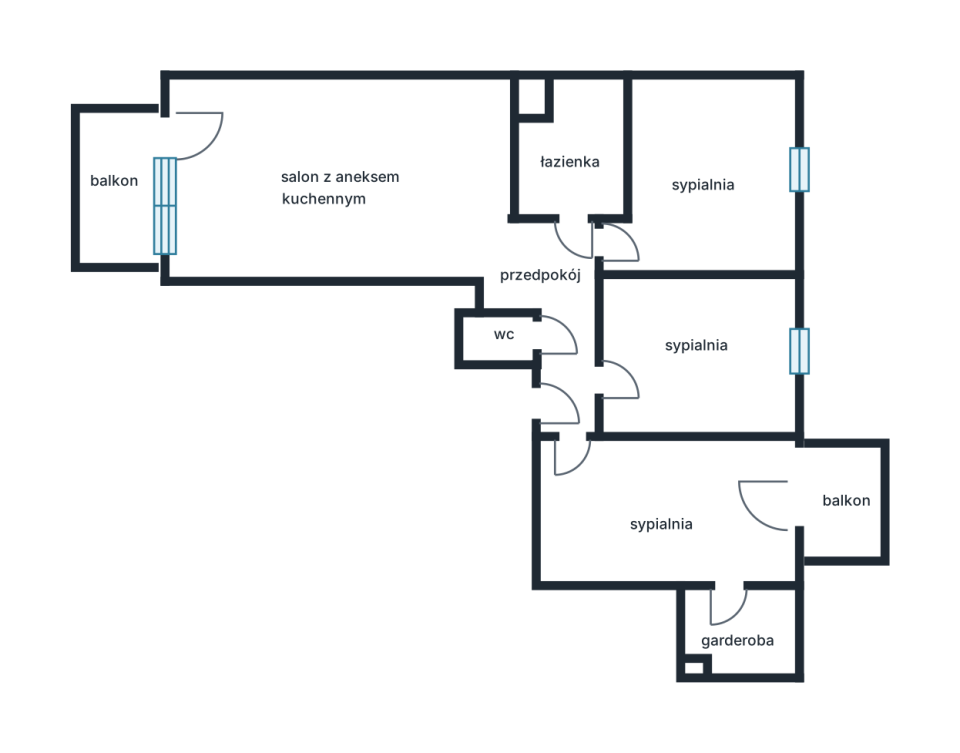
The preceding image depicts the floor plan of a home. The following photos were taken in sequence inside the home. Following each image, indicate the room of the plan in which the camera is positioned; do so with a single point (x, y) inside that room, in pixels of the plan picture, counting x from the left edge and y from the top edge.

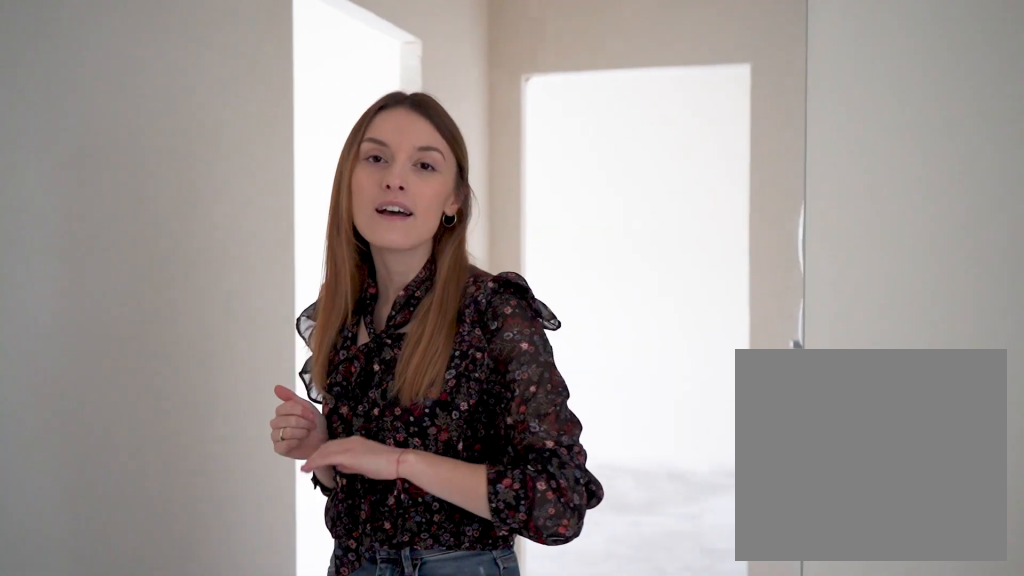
(557, 313)
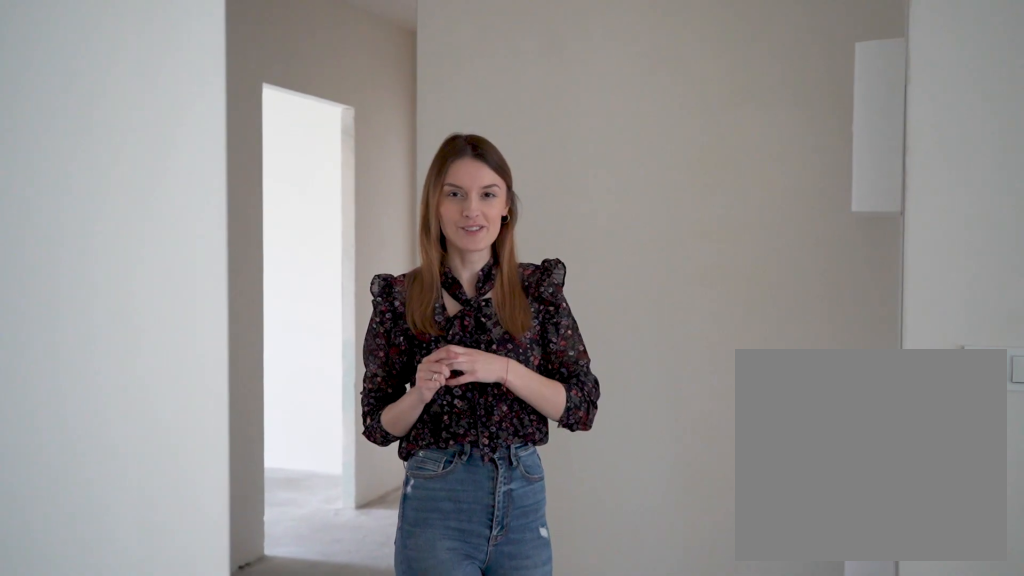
(557, 314)
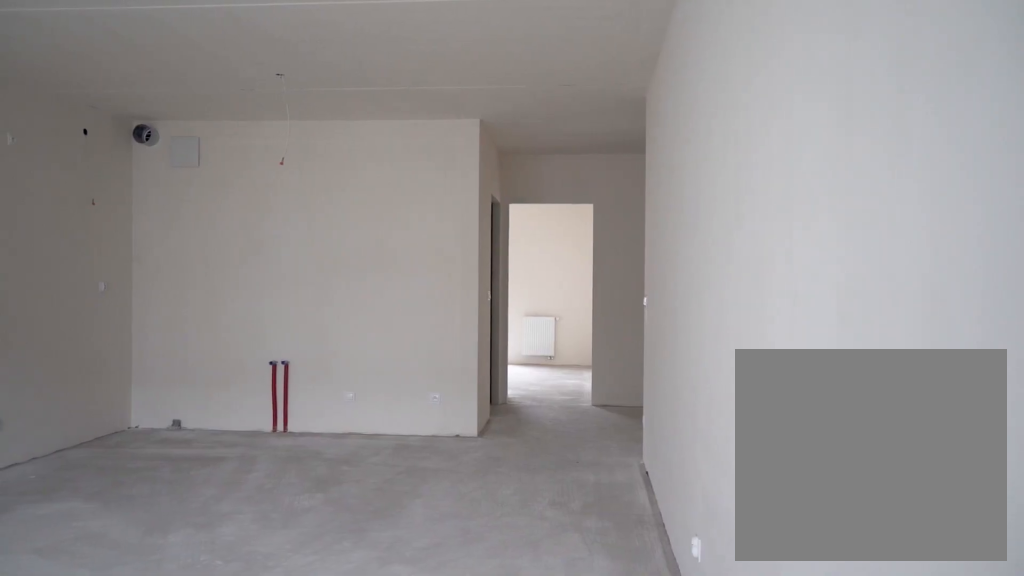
(340, 178)
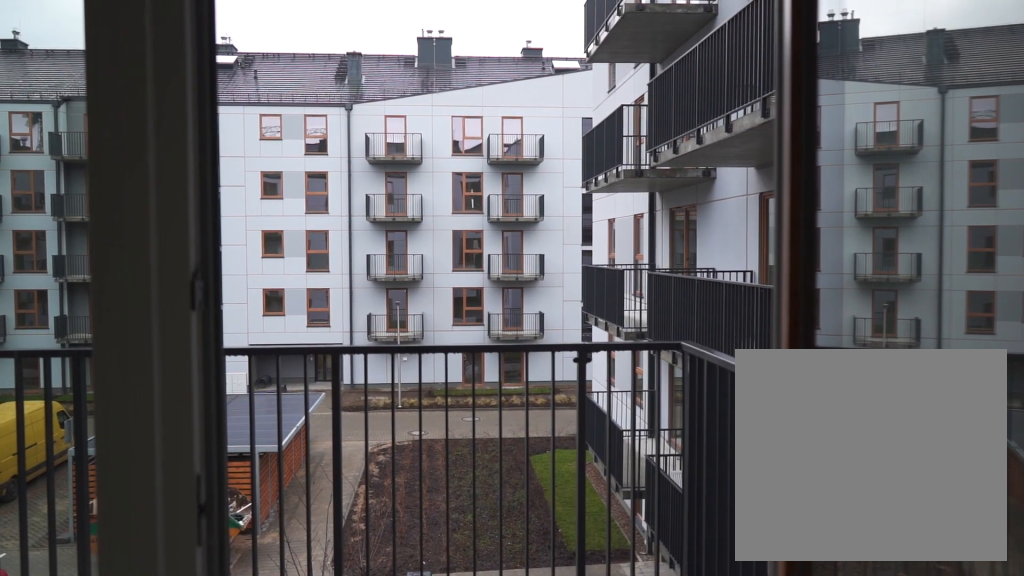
(119, 187)
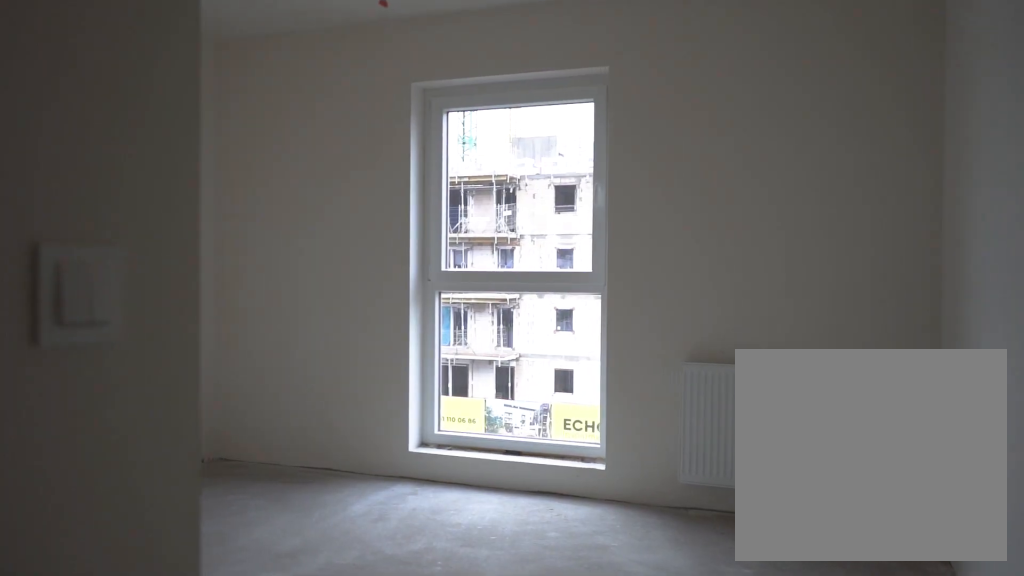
(708, 177)
